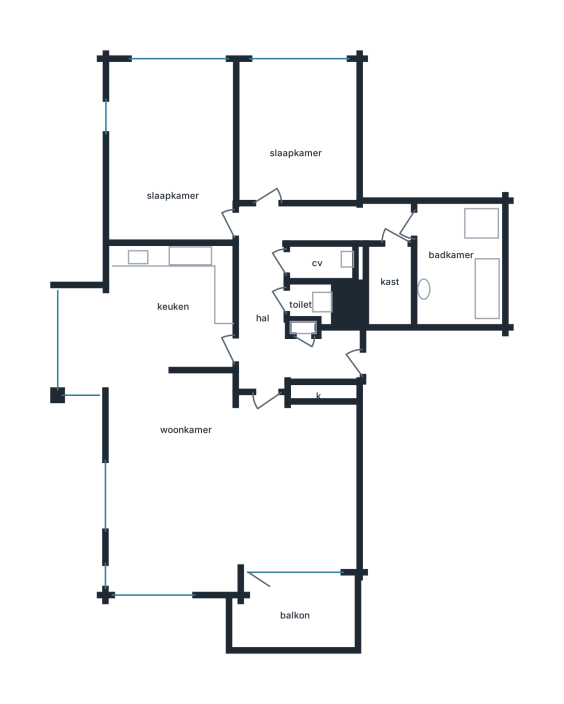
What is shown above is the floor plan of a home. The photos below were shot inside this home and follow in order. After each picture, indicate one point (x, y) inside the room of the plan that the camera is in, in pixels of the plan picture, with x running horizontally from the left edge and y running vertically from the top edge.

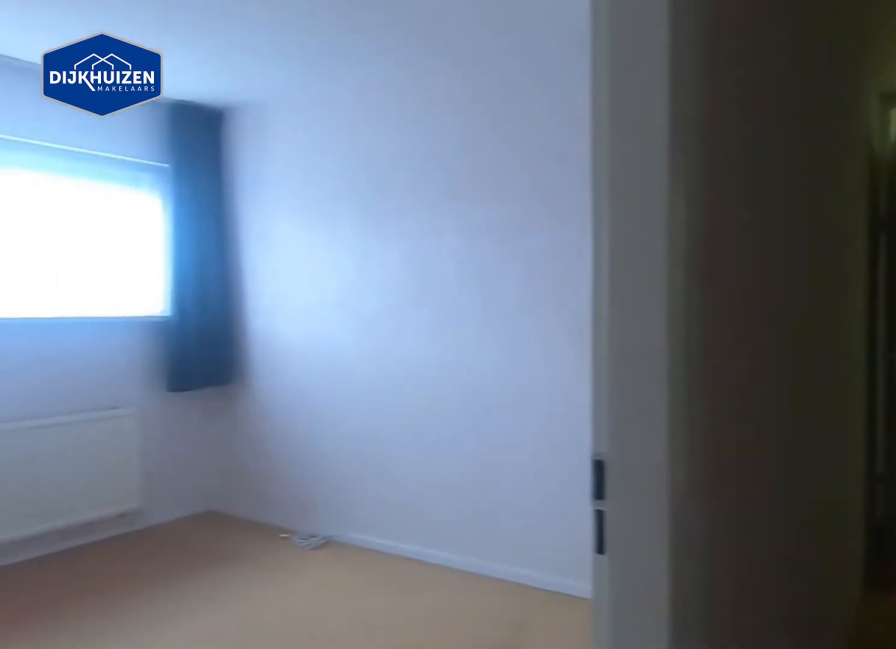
(324, 223)
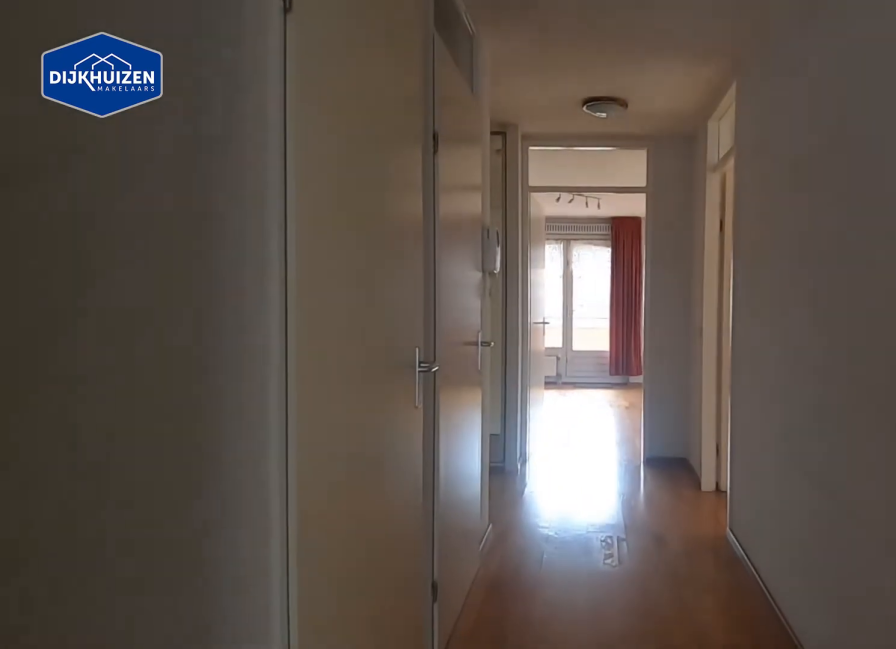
(324, 223)
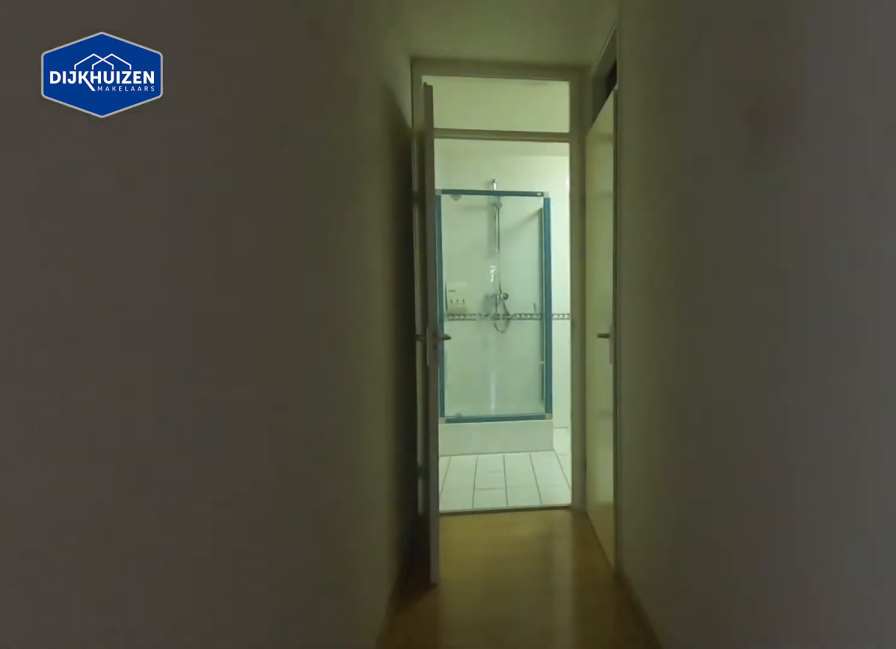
(265, 227)
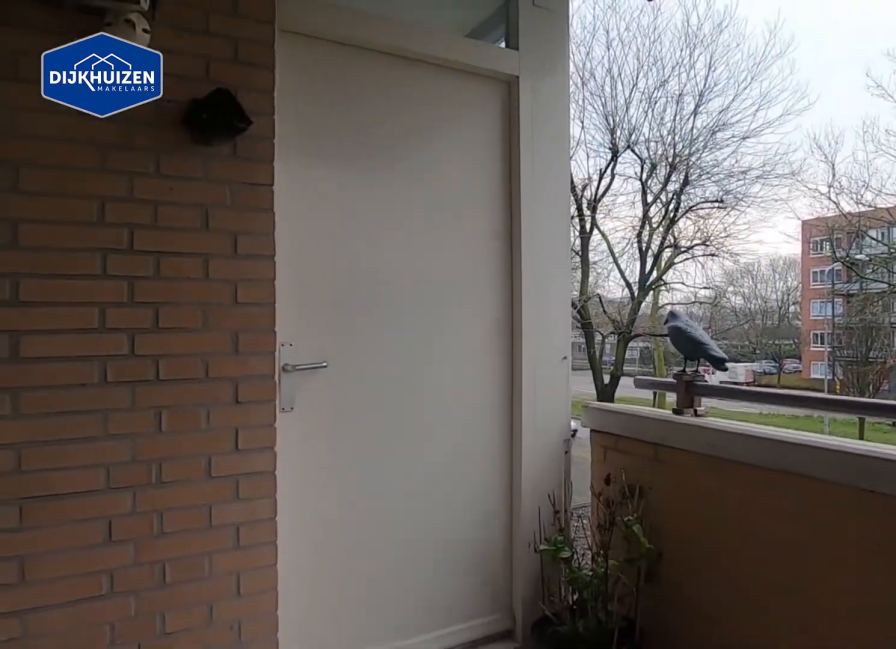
(271, 635)
